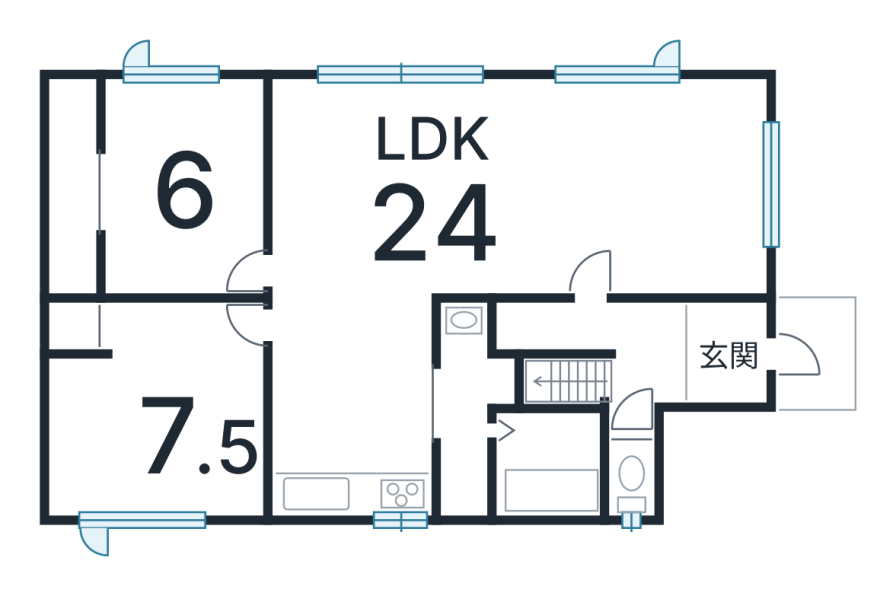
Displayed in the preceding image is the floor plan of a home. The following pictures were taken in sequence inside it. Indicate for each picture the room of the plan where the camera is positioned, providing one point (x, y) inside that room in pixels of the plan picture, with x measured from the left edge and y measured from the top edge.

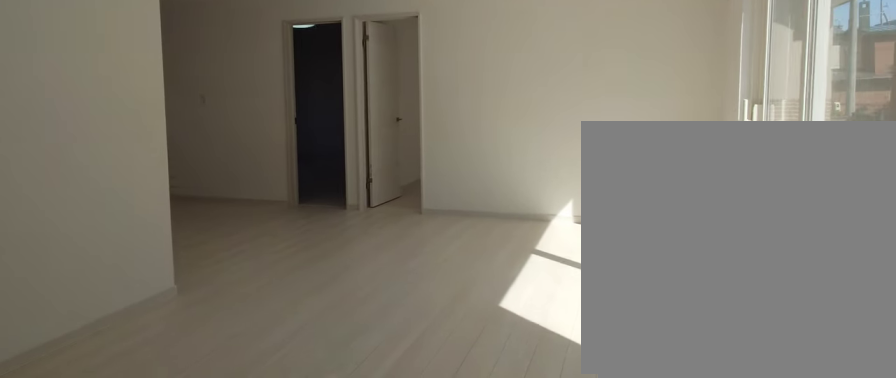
(568, 186)
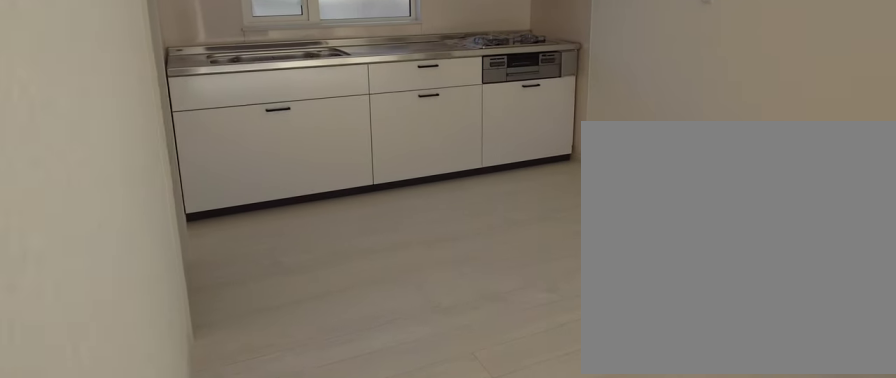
(346, 391)
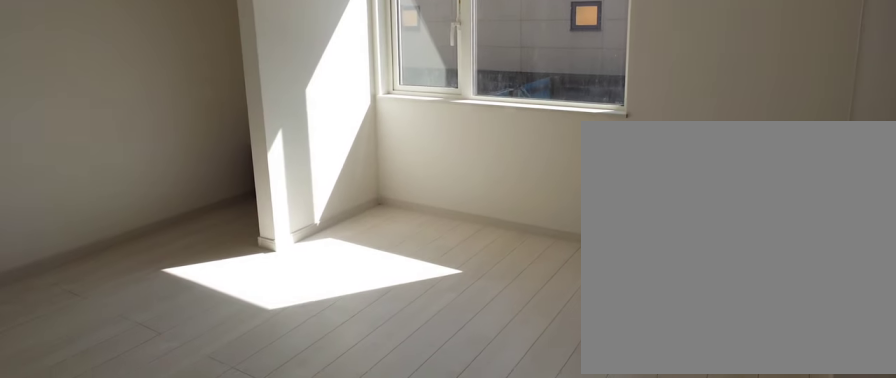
(179, 180)
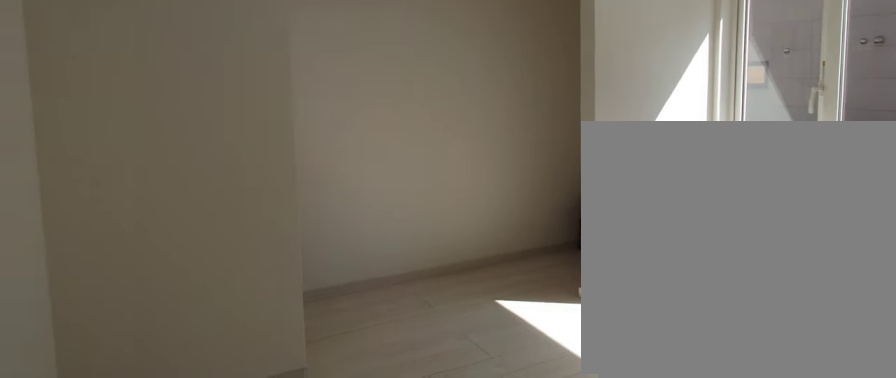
(179, 180)
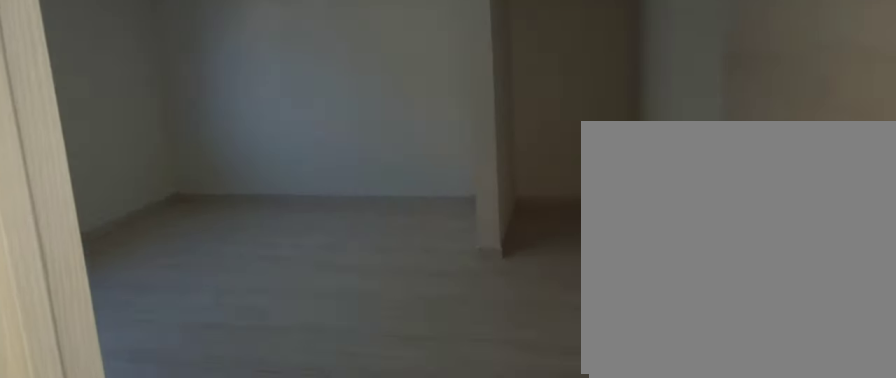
(151, 406)
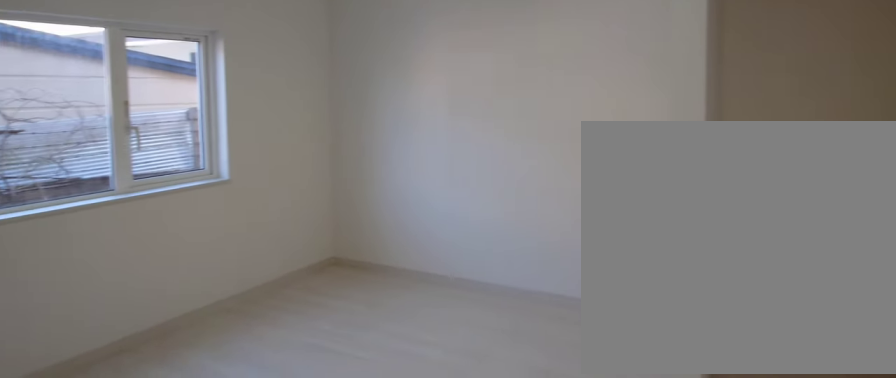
(151, 406)
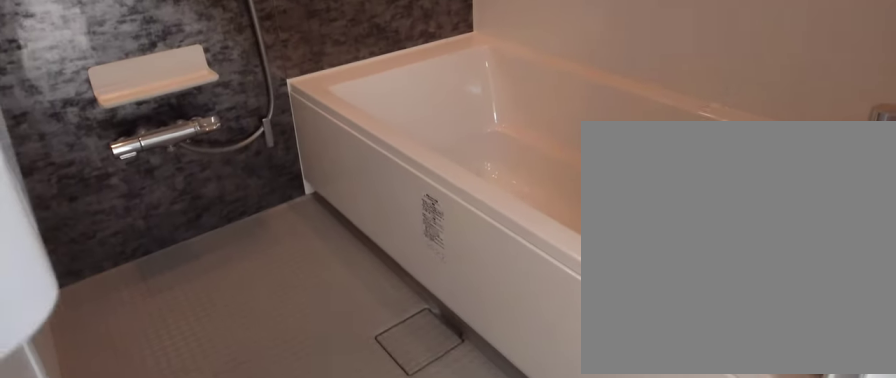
(535, 467)
